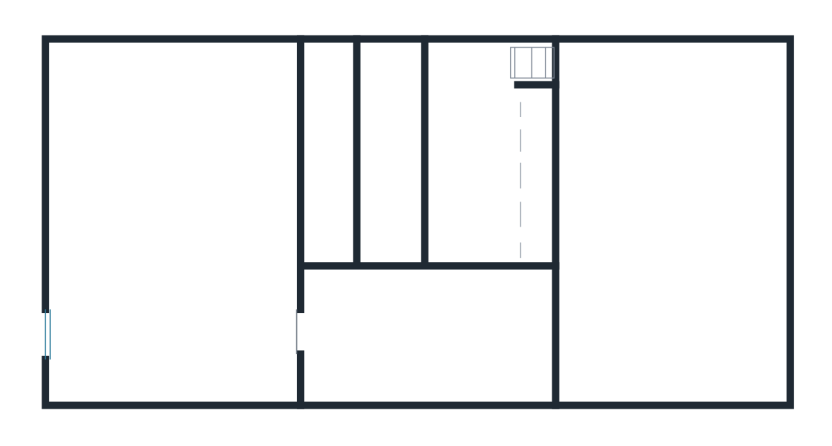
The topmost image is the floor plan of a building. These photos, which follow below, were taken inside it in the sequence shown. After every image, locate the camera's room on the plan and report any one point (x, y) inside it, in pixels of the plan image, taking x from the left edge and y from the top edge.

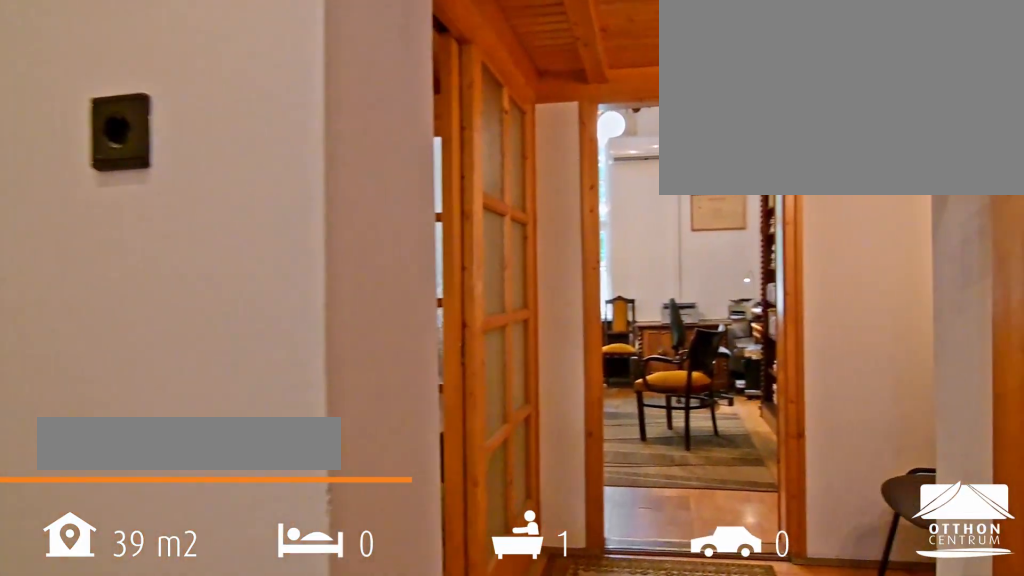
(428, 341)
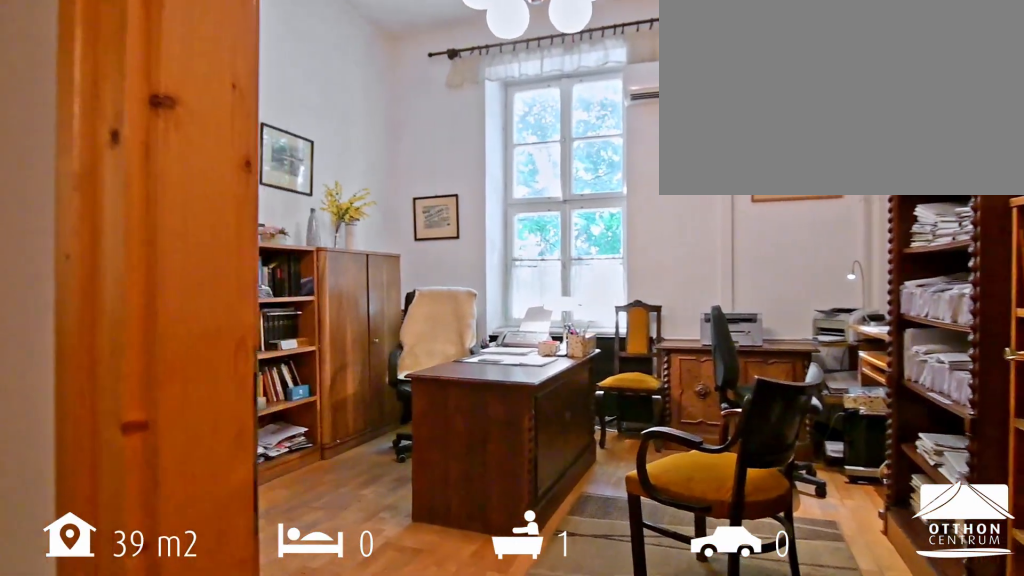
(428, 341)
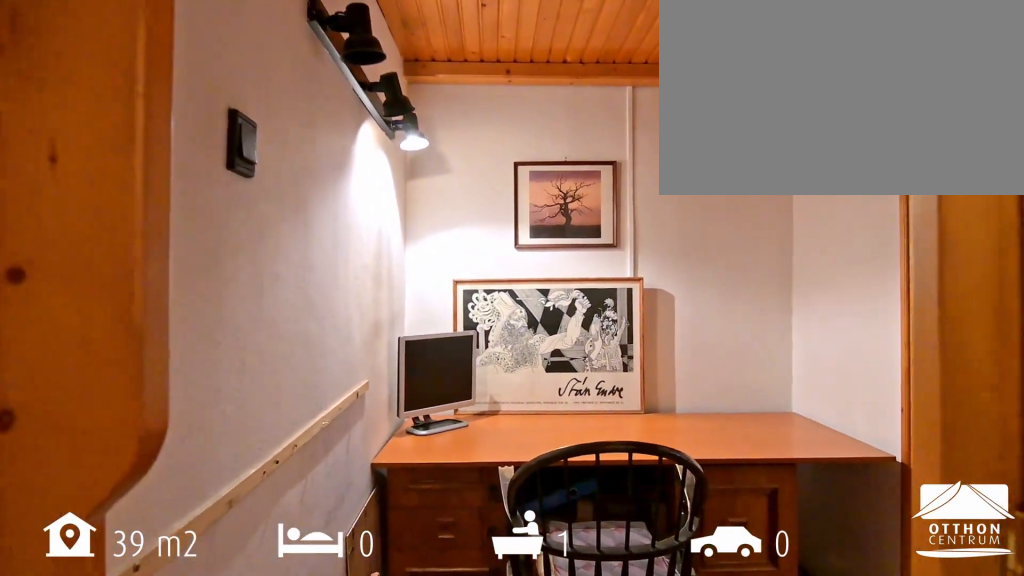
(479, 165)
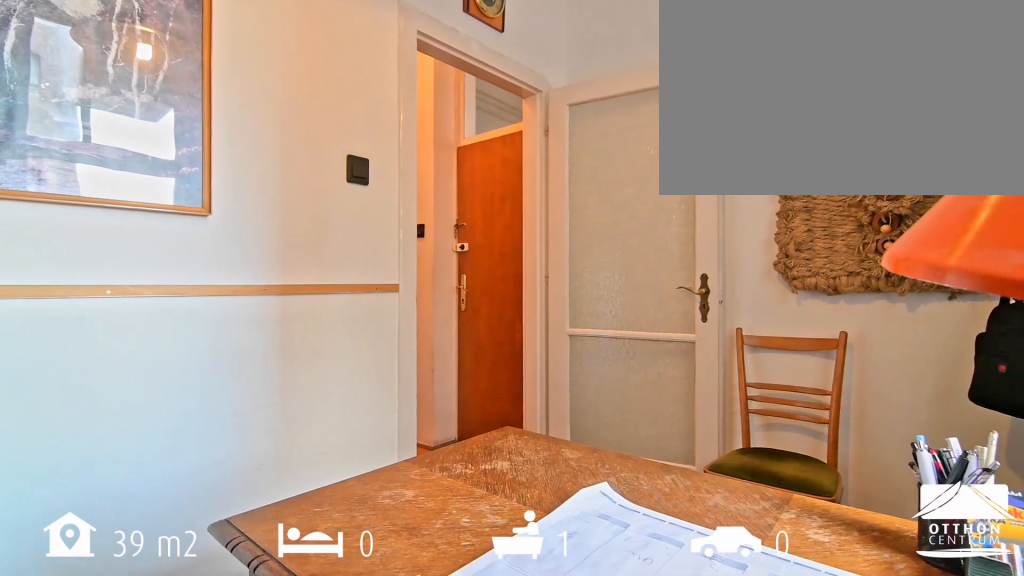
(173, 219)
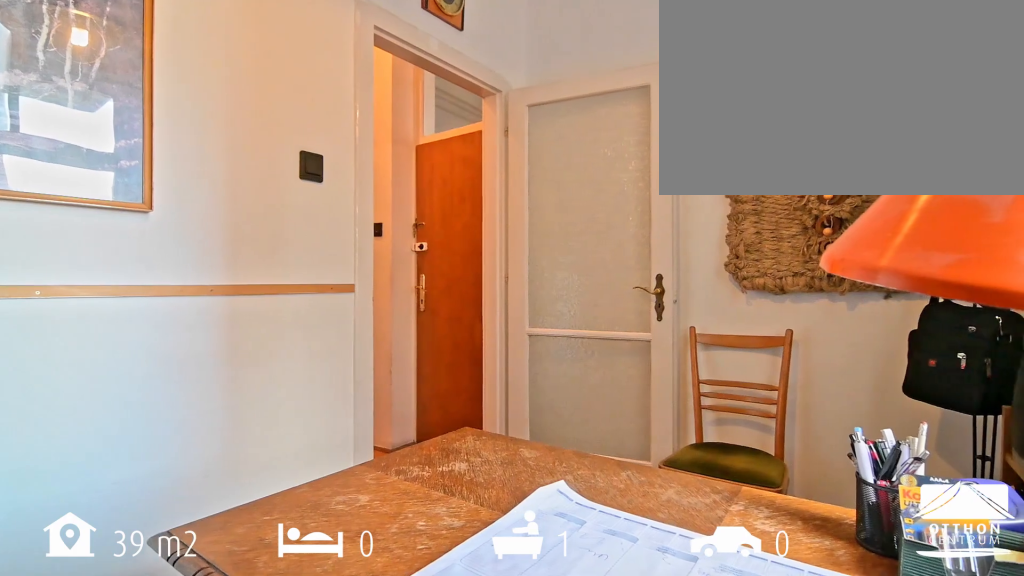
(245, 204)
